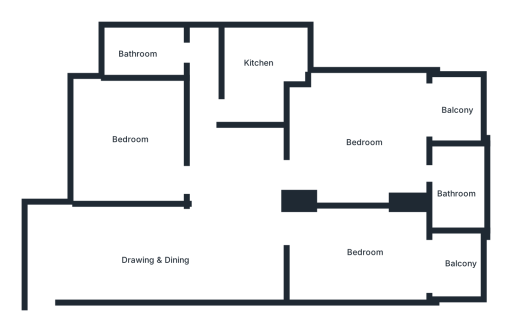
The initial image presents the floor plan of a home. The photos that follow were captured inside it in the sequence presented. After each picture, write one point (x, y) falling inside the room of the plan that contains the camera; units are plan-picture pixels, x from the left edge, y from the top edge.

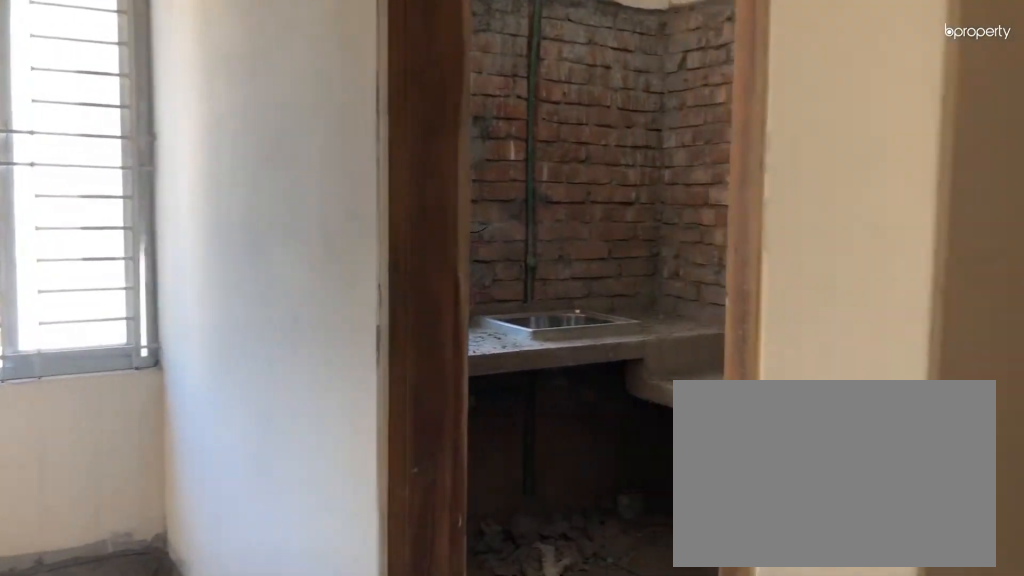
(215, 108)
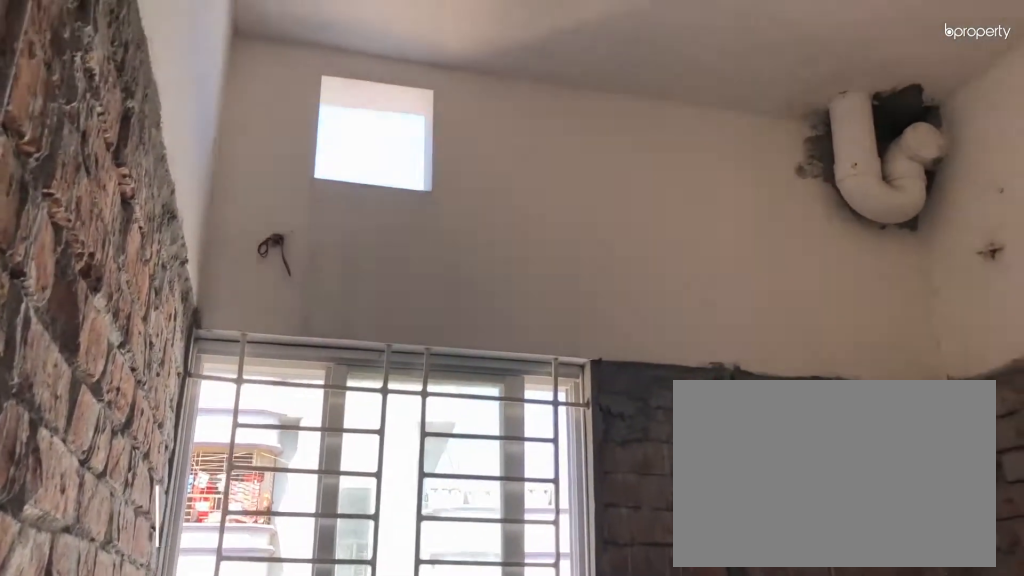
(255, 66)
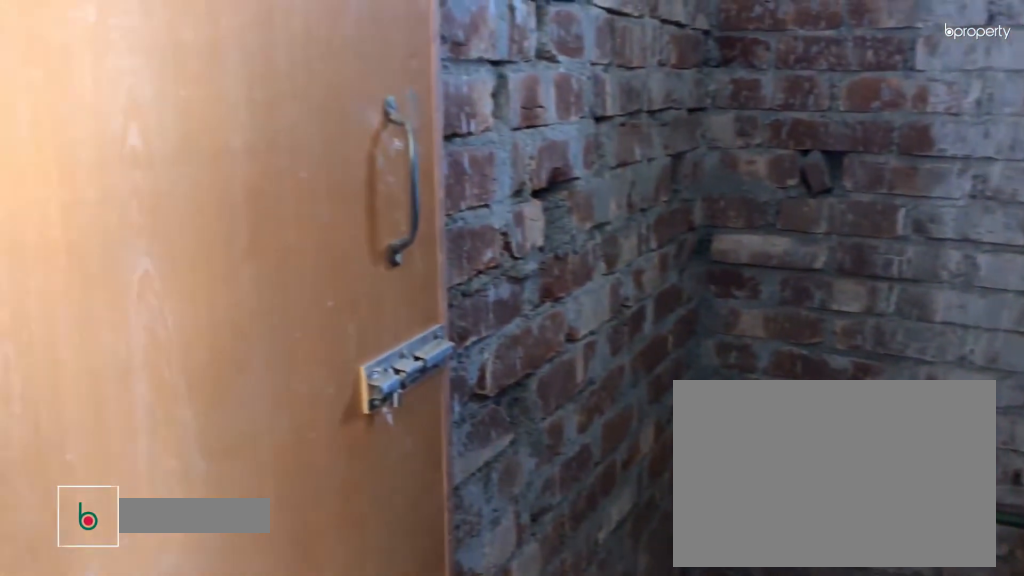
(148, 50)
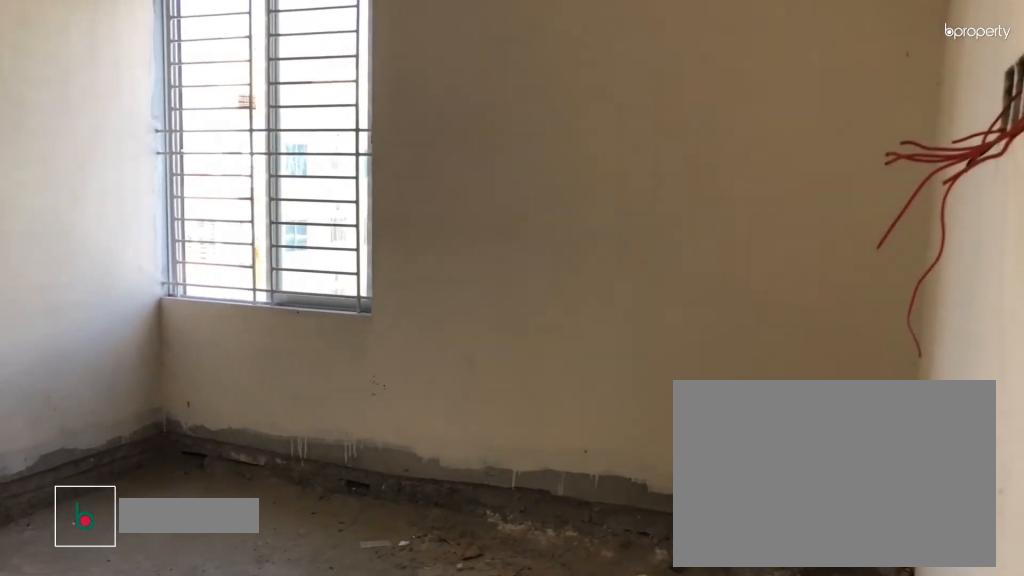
(135, 146)
